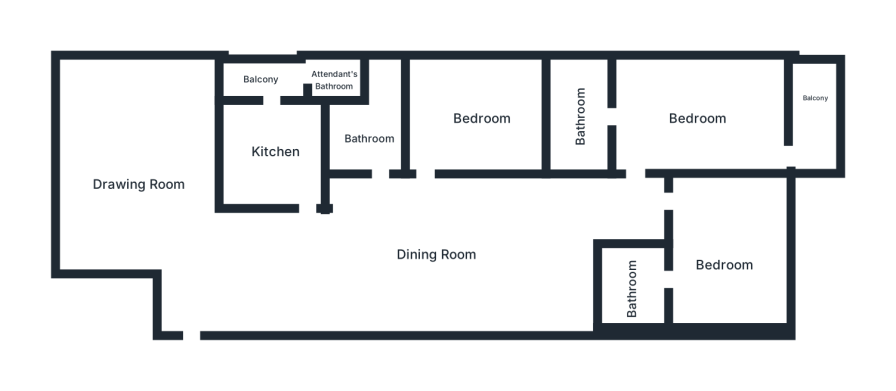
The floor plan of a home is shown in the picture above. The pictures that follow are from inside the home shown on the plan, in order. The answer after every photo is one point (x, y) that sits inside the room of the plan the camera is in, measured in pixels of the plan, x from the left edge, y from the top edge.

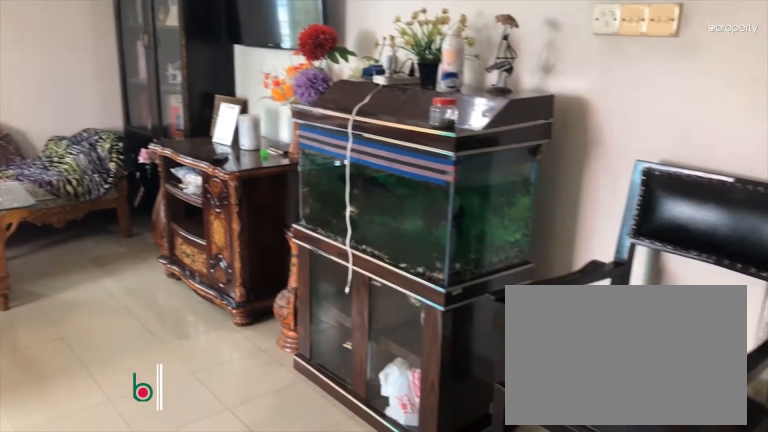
(141, 182)
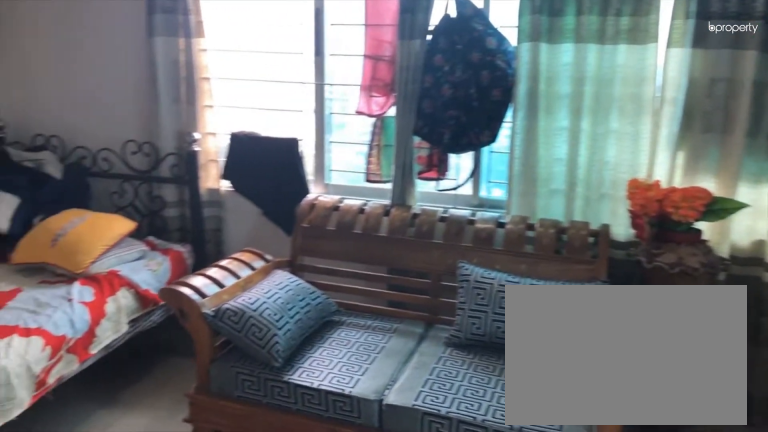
(142, 183)
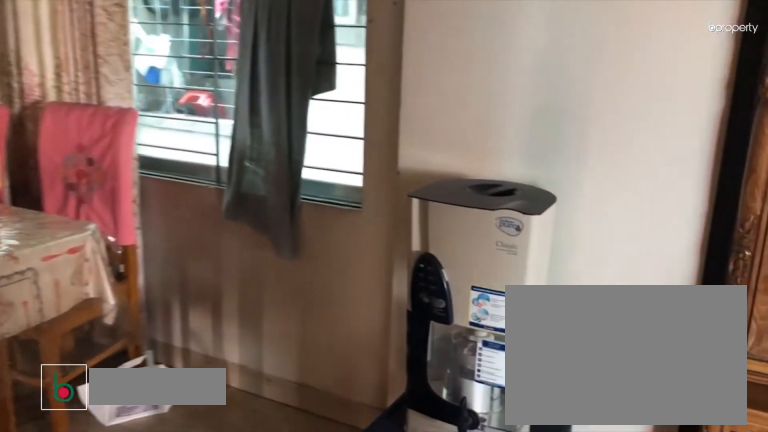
(432, 261)
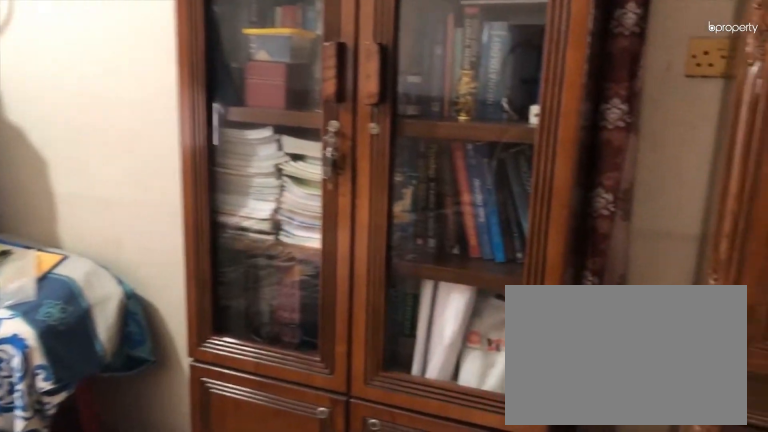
(720, 260)
